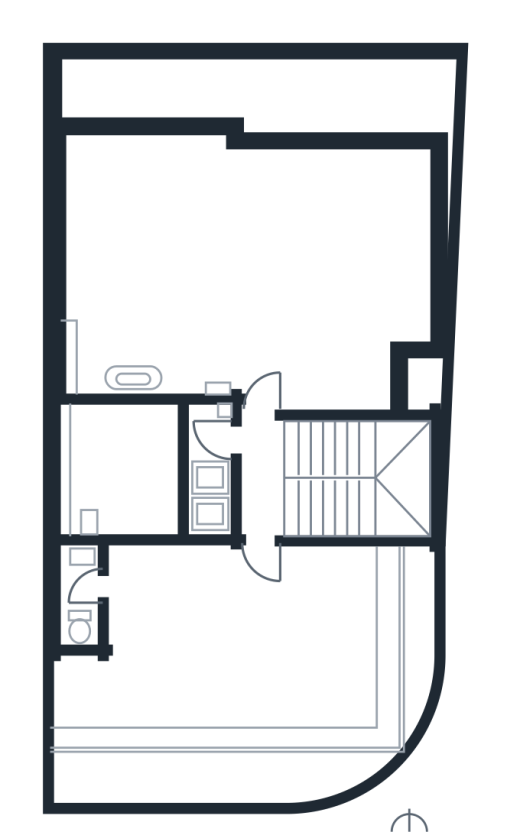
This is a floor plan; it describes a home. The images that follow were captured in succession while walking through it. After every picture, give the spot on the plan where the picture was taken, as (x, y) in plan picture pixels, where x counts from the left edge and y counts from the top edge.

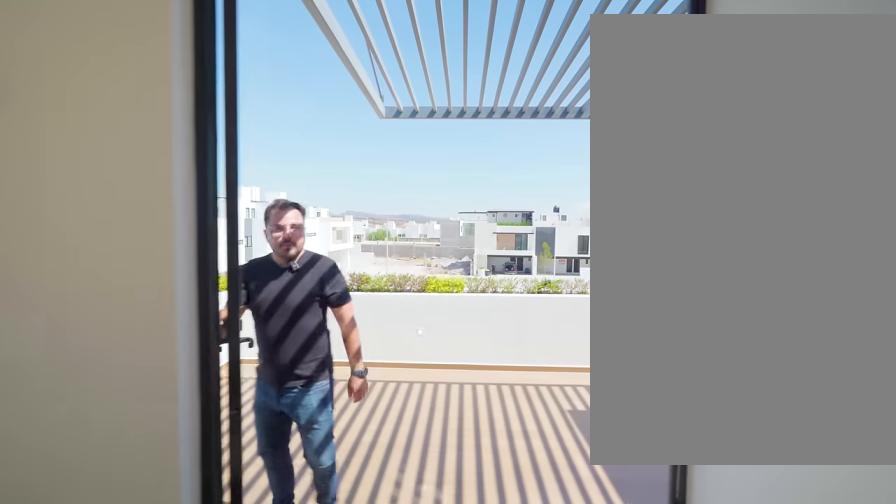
(258, 492)
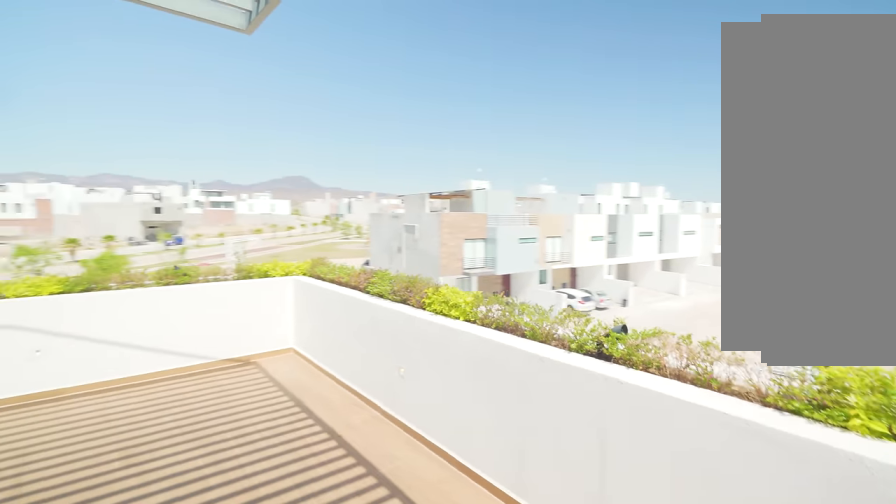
(271, 630)
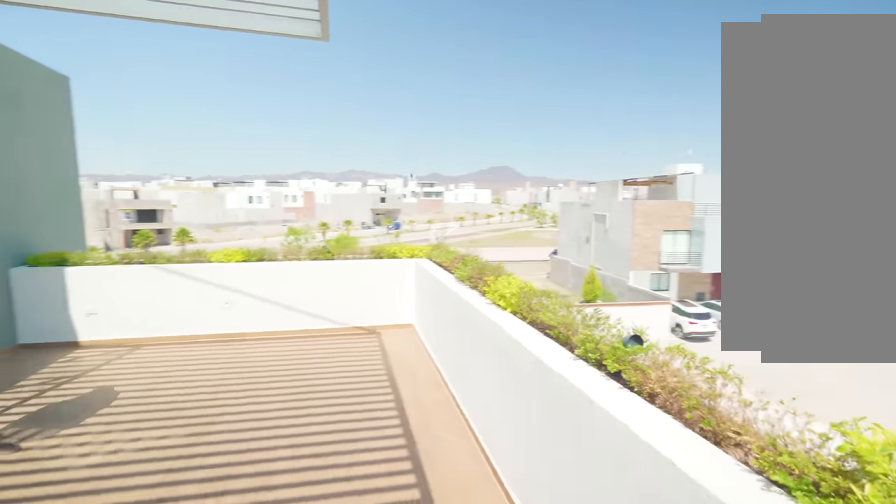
(271, 637)
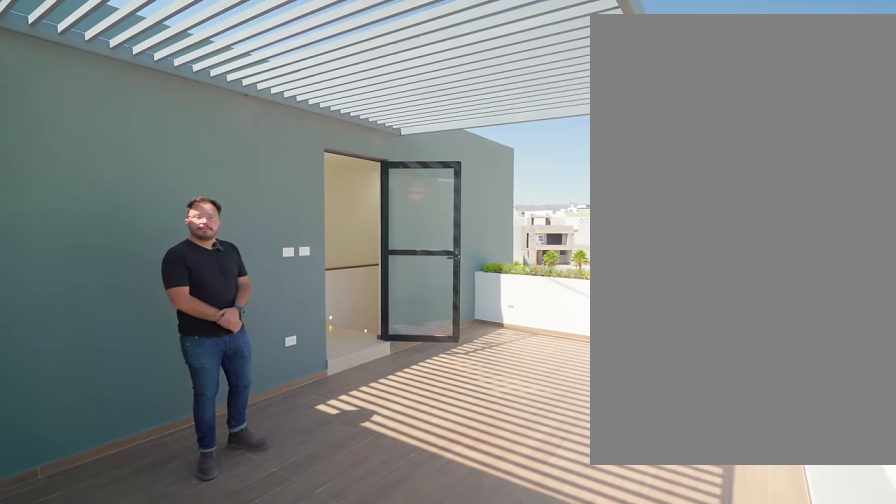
(92, 727)
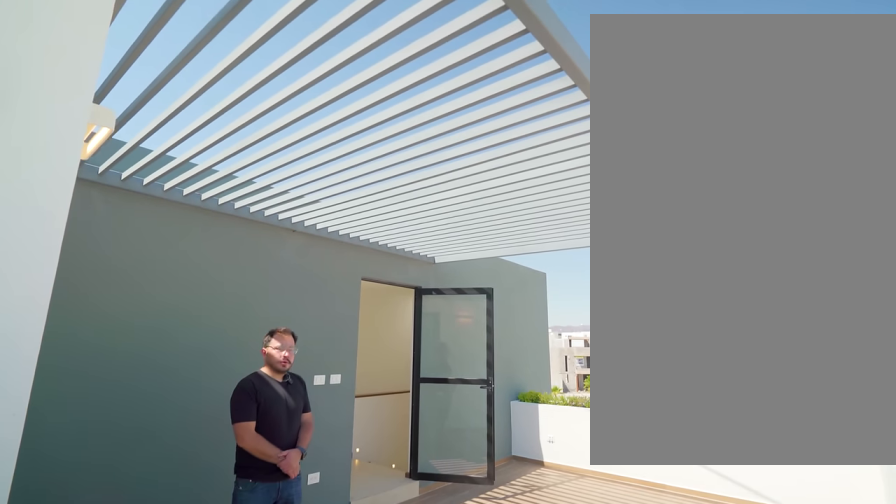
(81, 724)
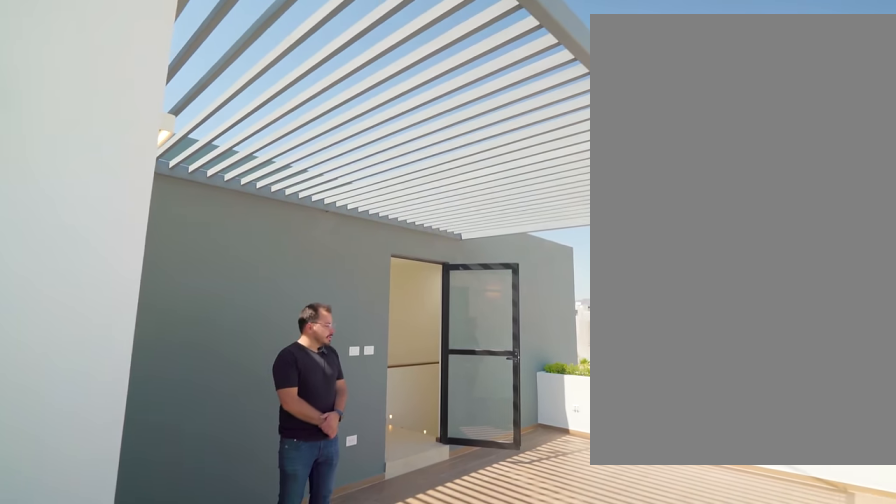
(81, 724)
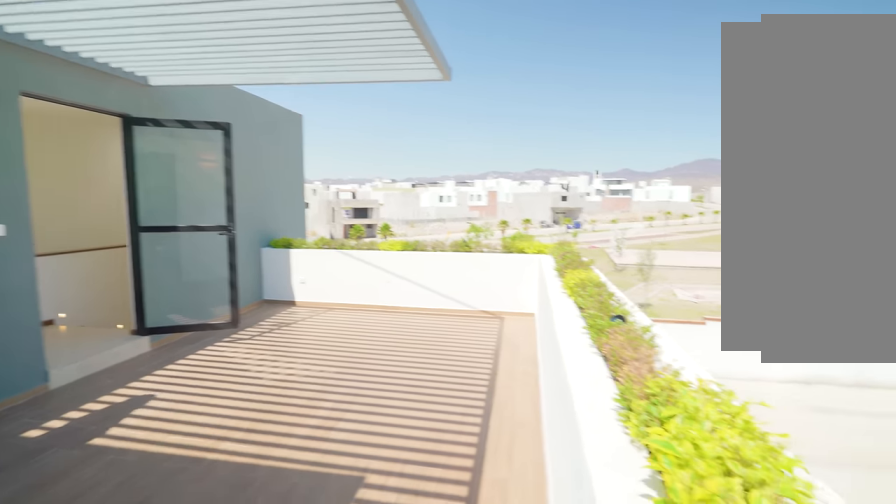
(81, 724)
